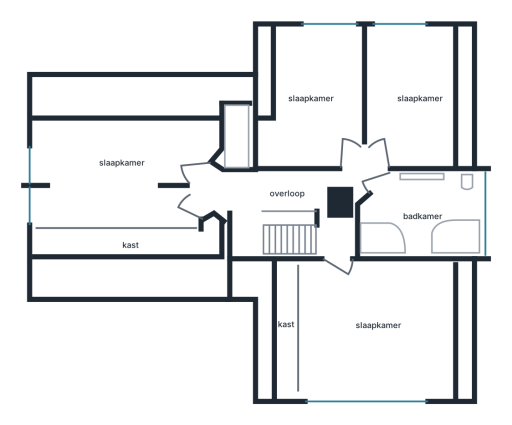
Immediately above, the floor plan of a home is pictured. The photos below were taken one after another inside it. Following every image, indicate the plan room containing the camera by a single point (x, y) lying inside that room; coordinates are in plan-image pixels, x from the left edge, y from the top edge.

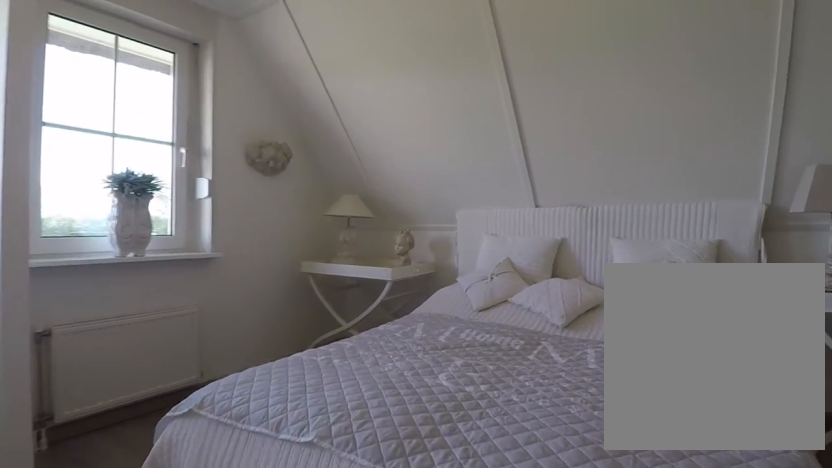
(120, 175)
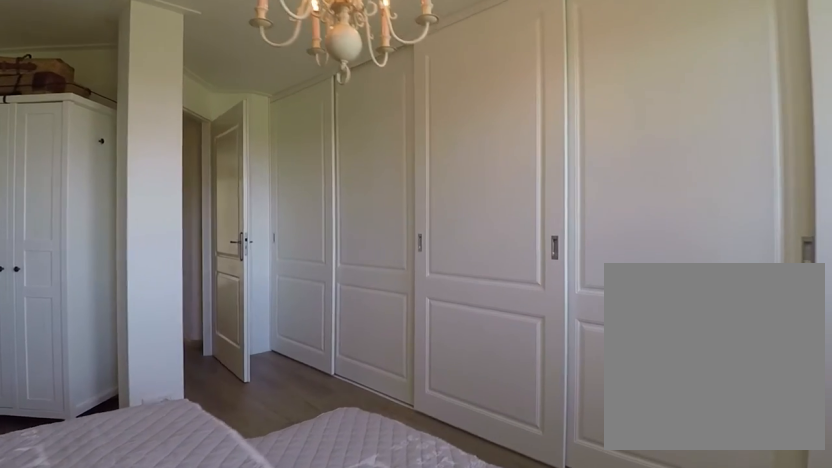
(120, 175)
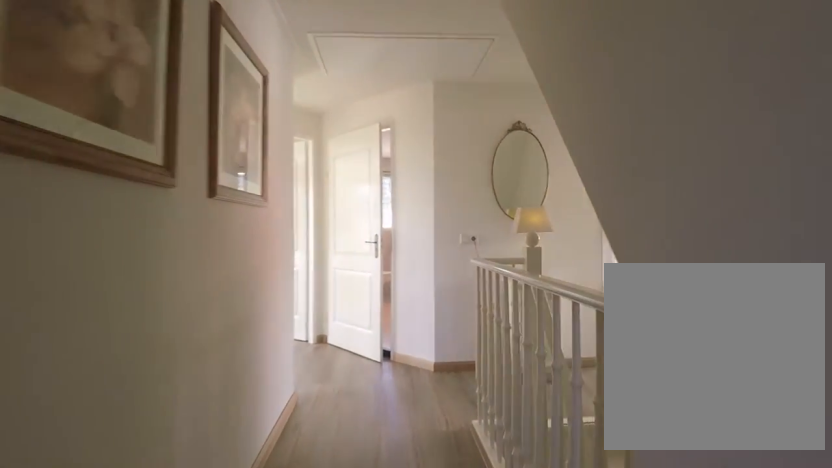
(299, 195)
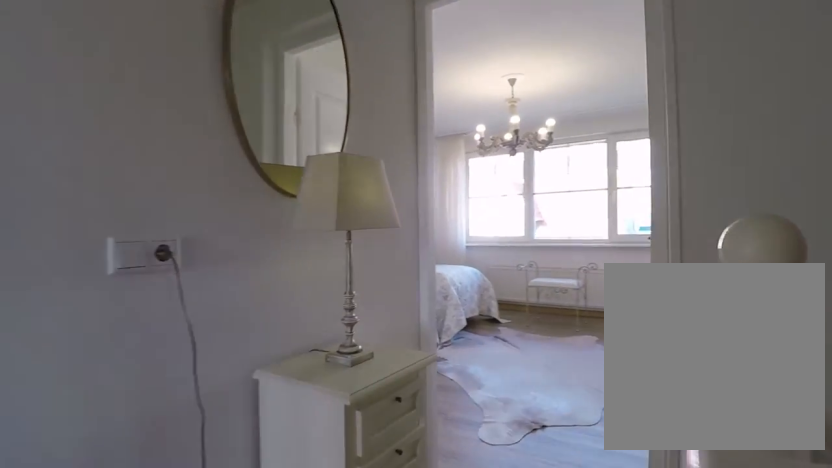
(299, 195)
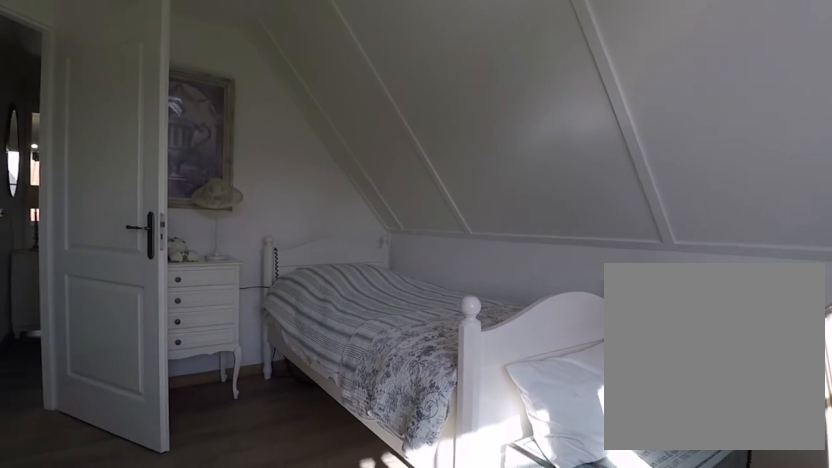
(315, 99)
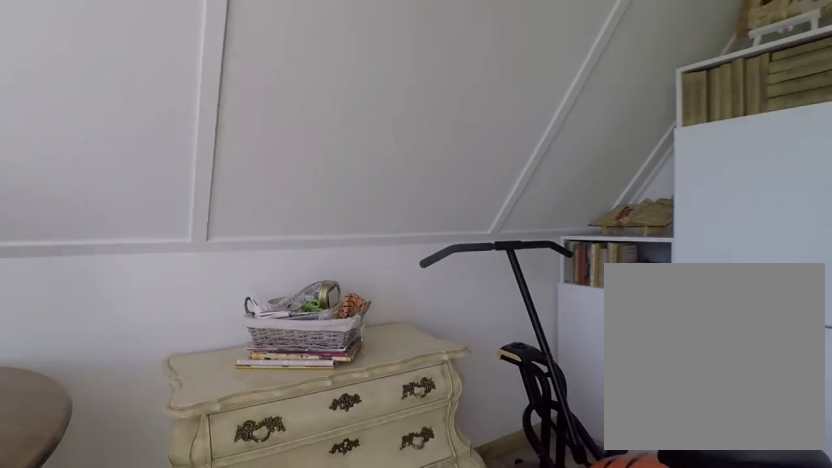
(413, 97)
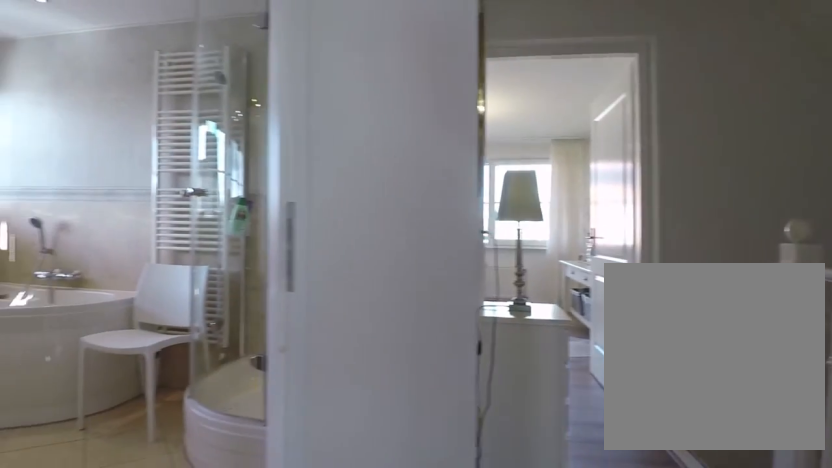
(300, 195)
